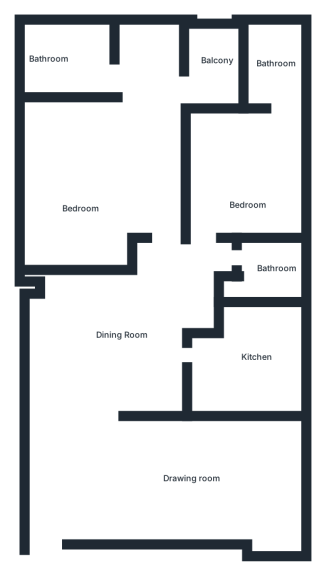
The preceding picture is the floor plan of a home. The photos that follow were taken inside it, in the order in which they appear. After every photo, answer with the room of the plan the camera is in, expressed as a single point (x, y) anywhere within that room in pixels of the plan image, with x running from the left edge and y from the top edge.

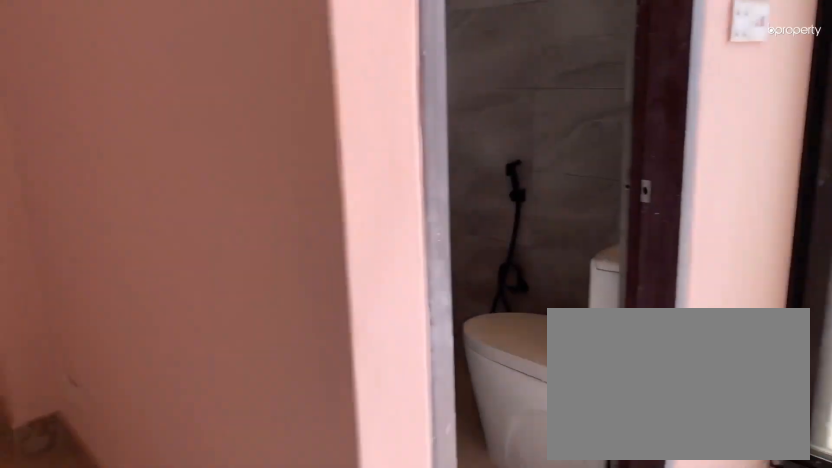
(79, 179)
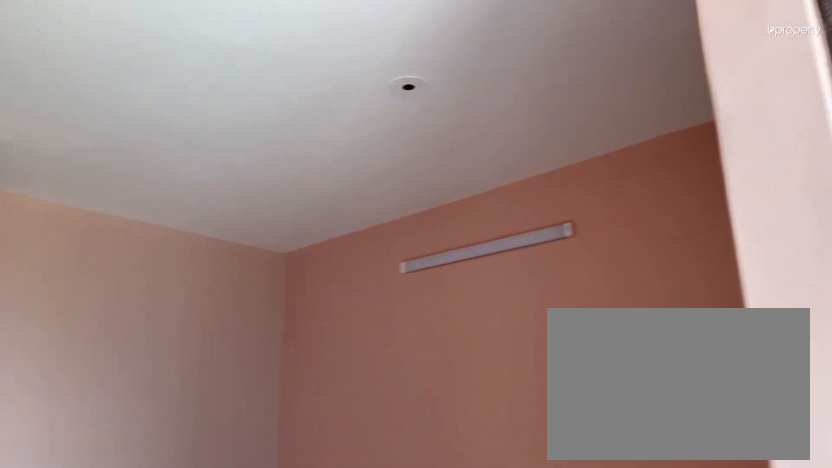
(79, 178)
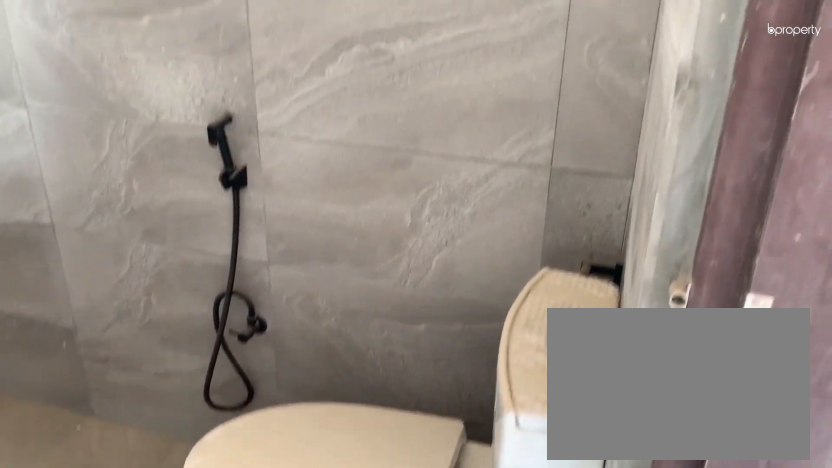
(55, 68)
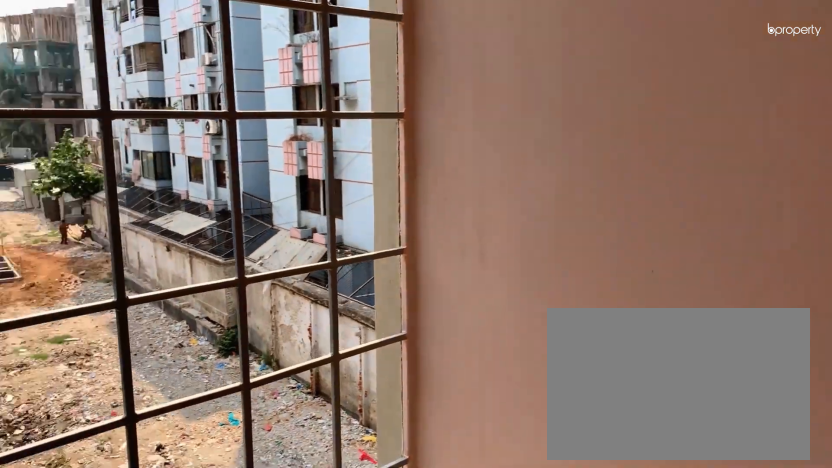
(213, 43)
